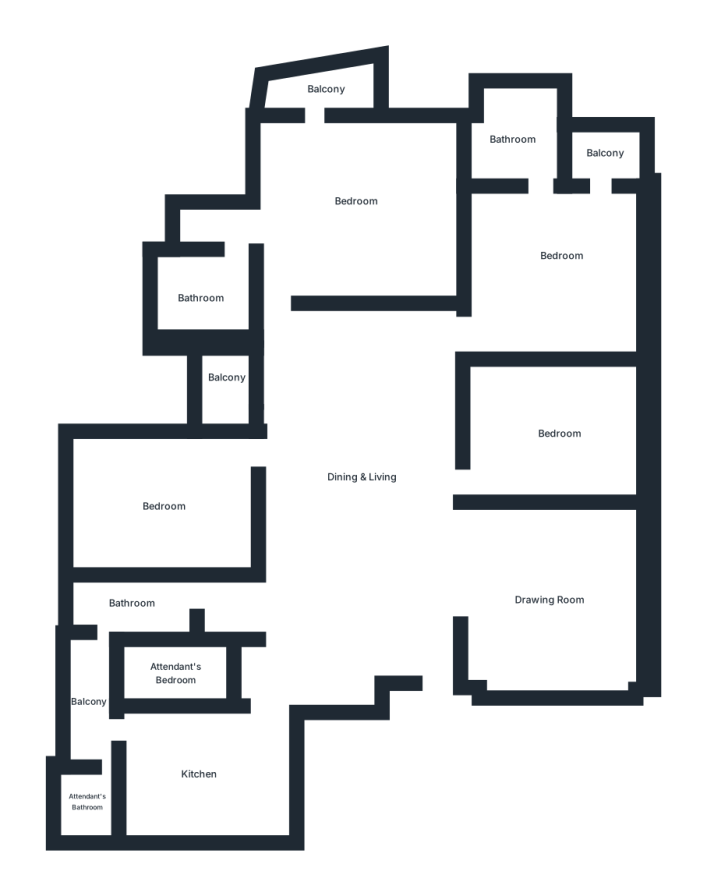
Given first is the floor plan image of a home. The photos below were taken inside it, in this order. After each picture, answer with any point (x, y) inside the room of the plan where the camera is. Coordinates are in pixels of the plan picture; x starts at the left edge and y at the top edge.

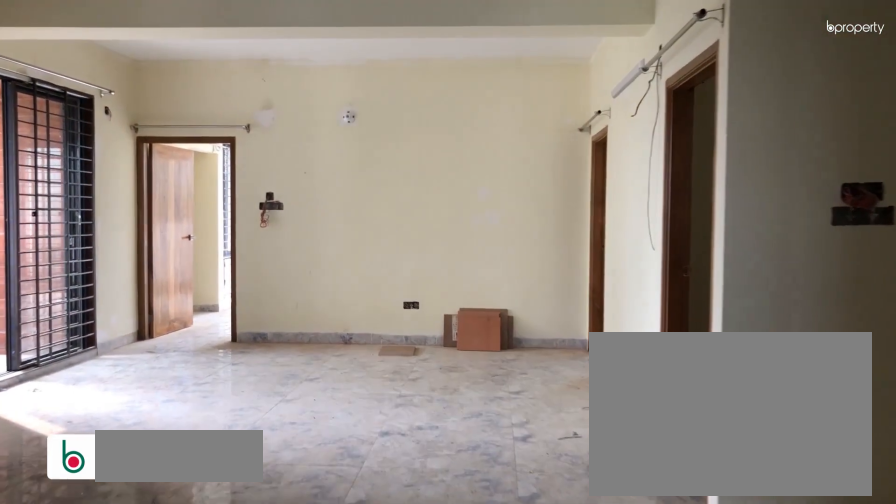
(420, 642)
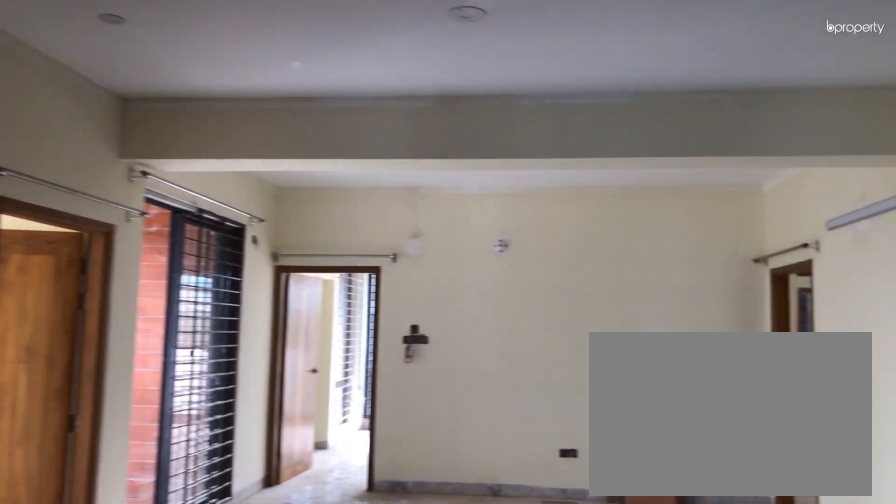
(360, 474)
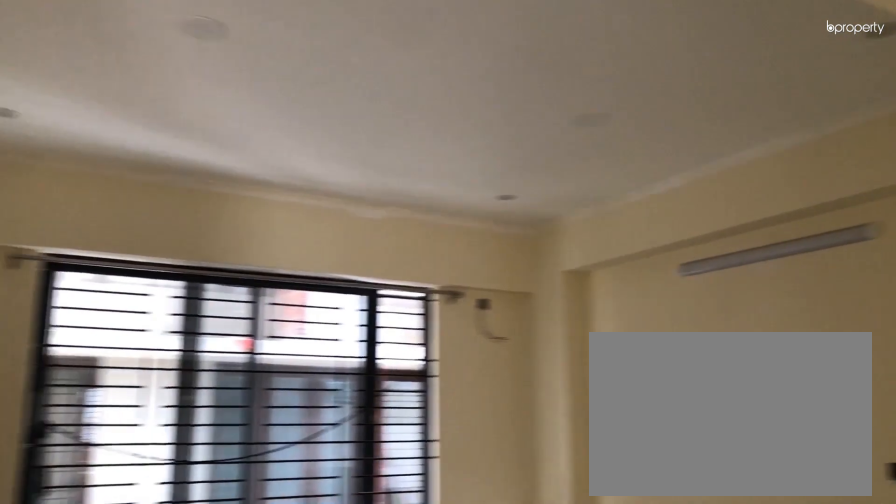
(550, 605)
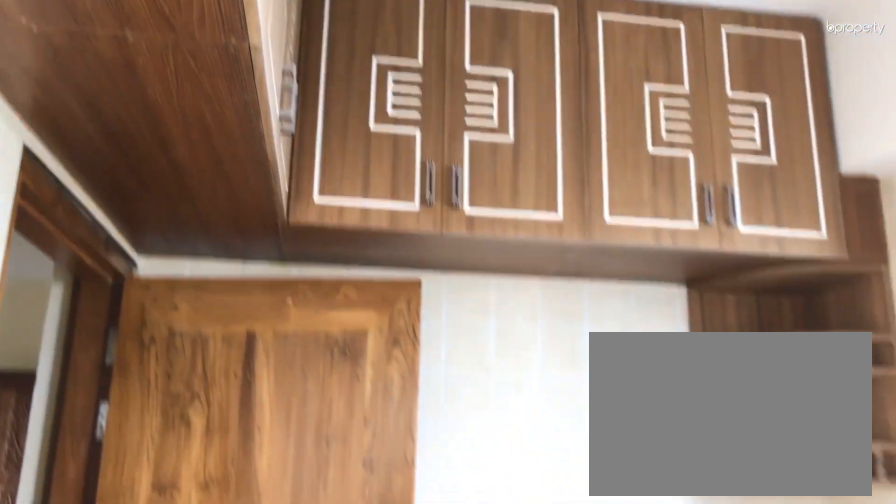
(193, 765)
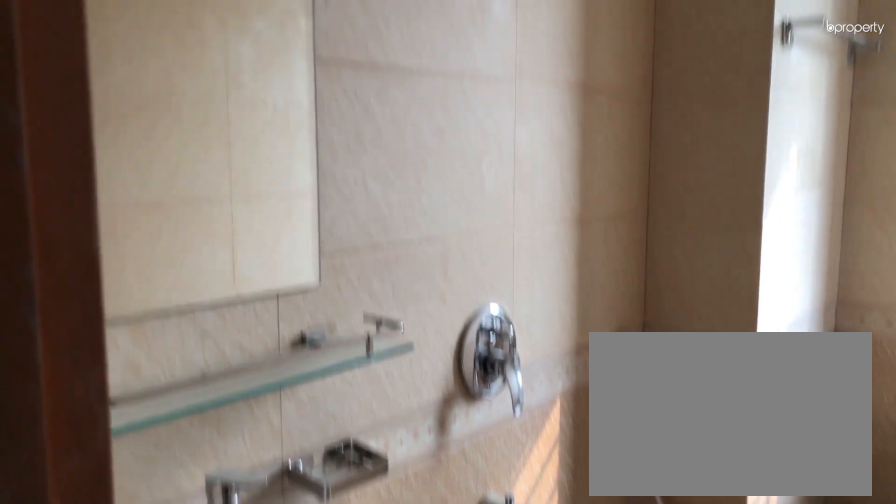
(132, 605)
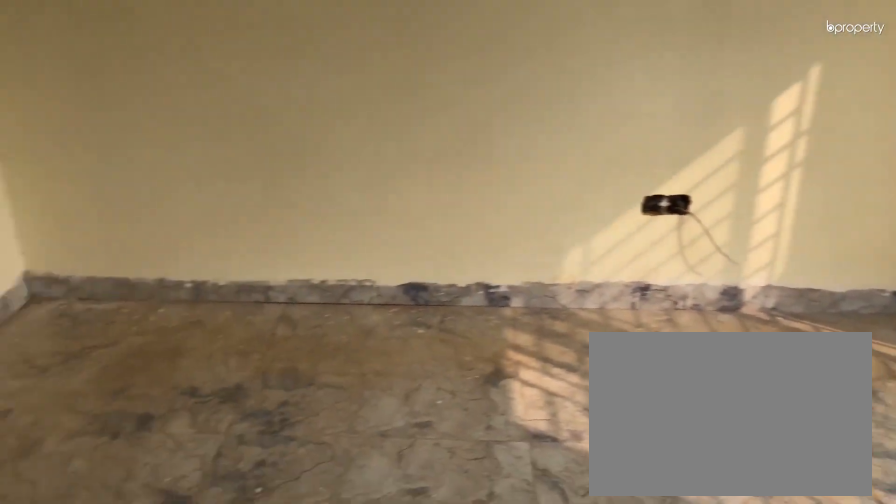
(164, 508)
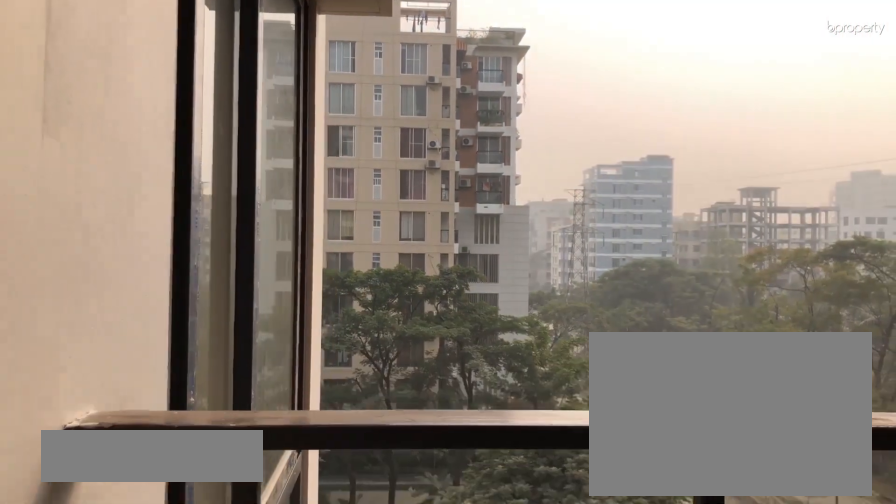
(226, 386)
